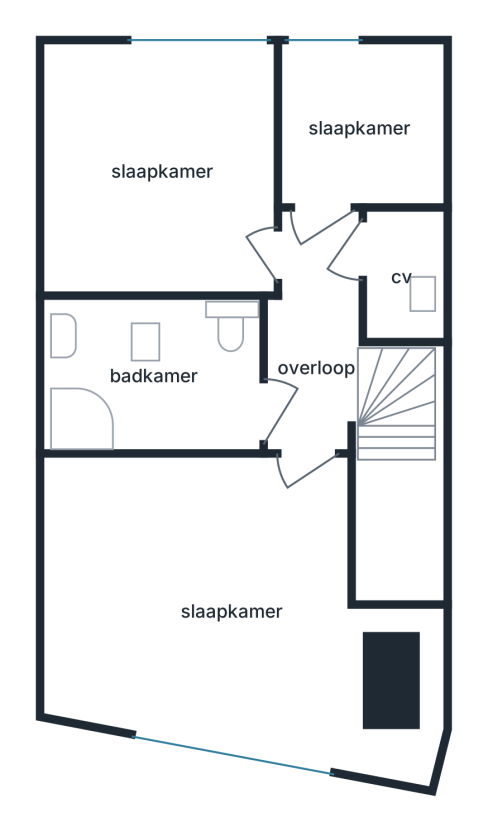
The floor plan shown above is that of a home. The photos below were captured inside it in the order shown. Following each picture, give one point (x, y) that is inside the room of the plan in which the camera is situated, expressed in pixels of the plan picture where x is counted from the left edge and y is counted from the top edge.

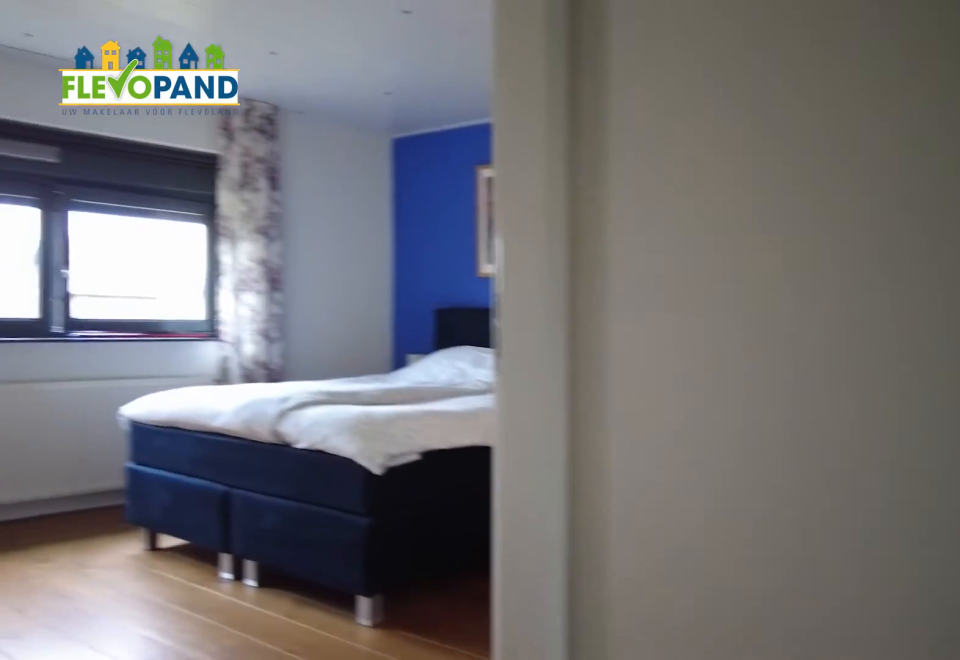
(315, 333)
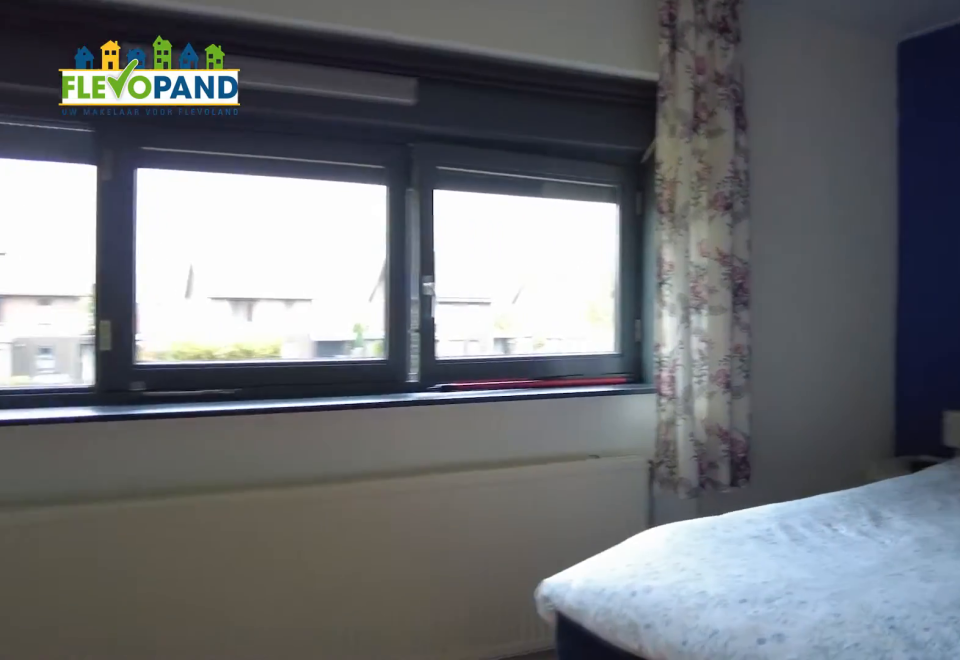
(224, 643)
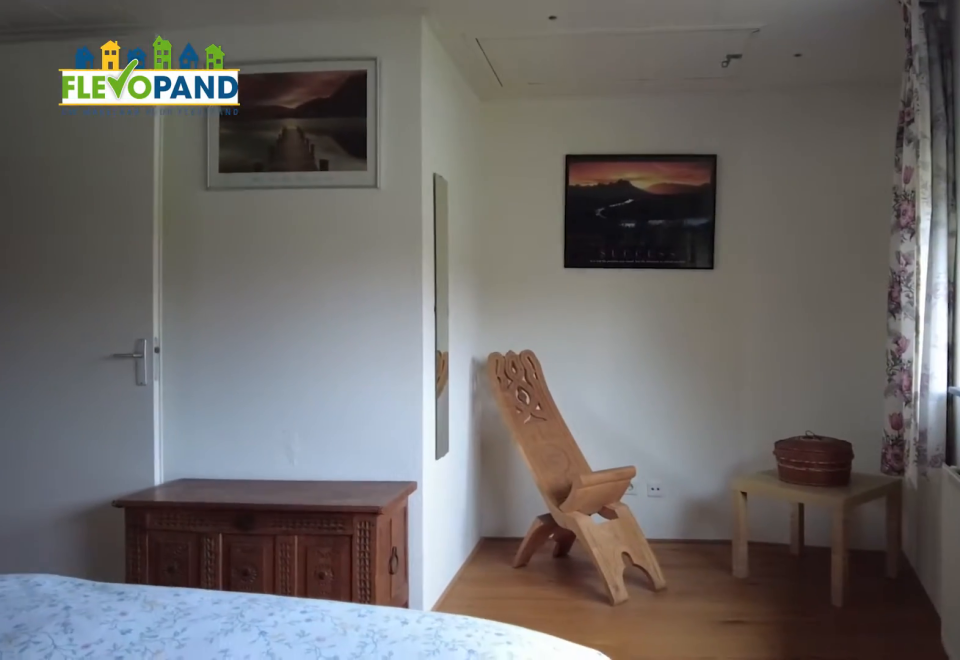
(224, 643)
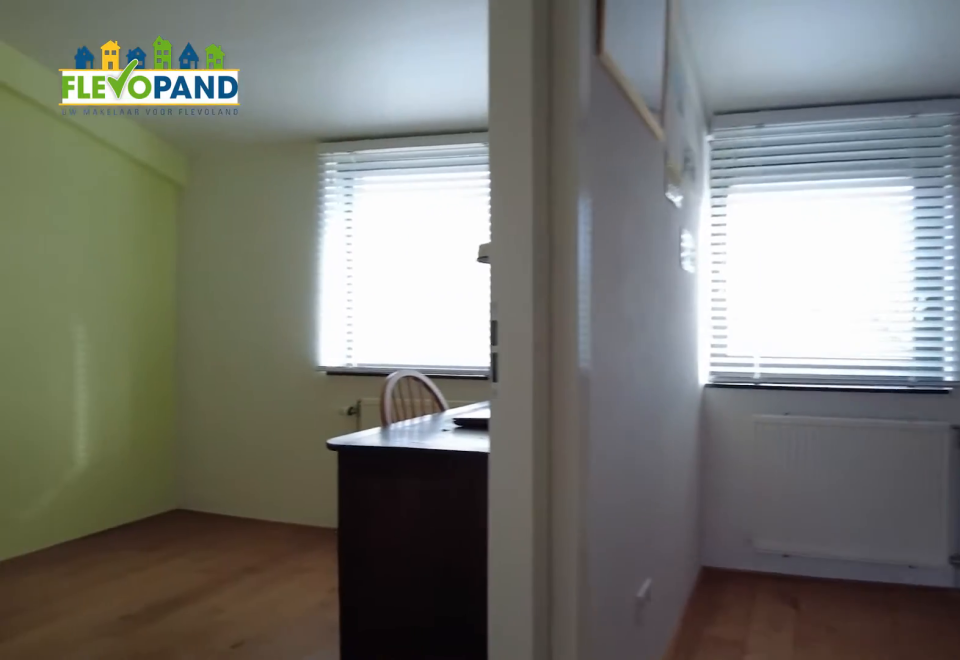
(314, 334)
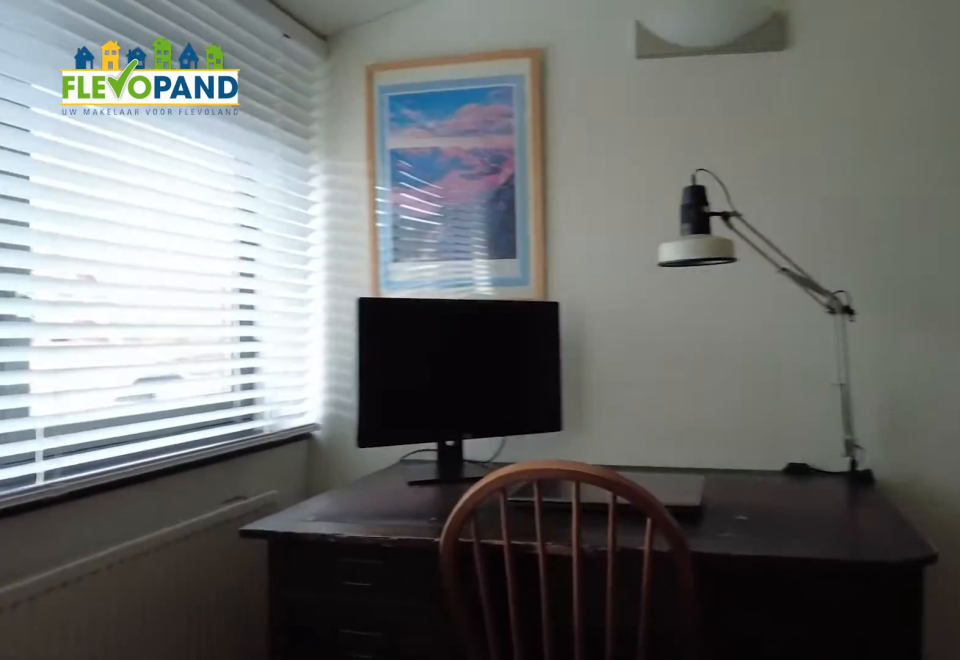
(72, 171)
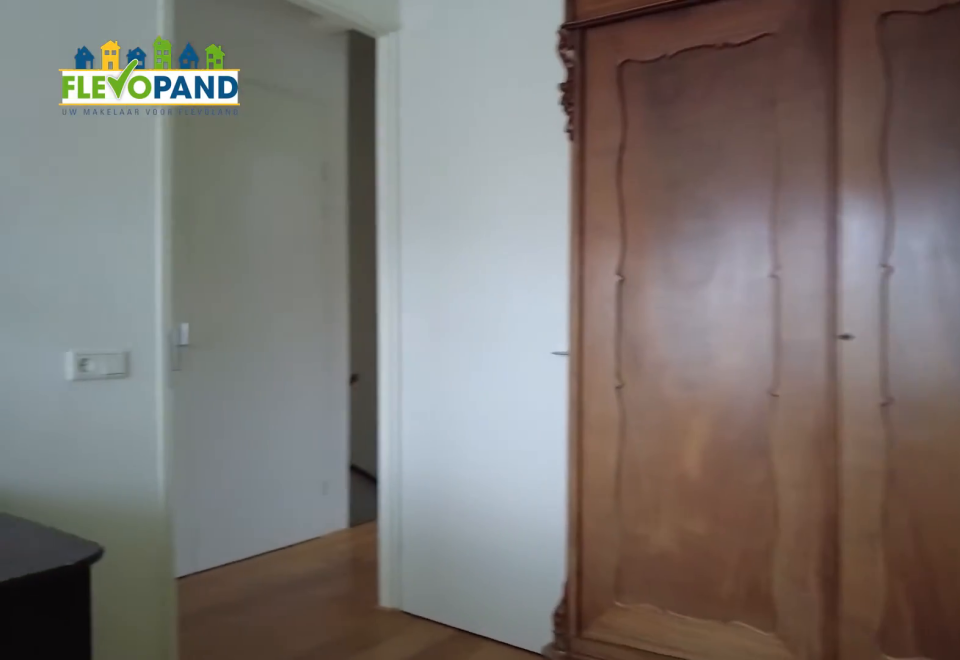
(72, 171)
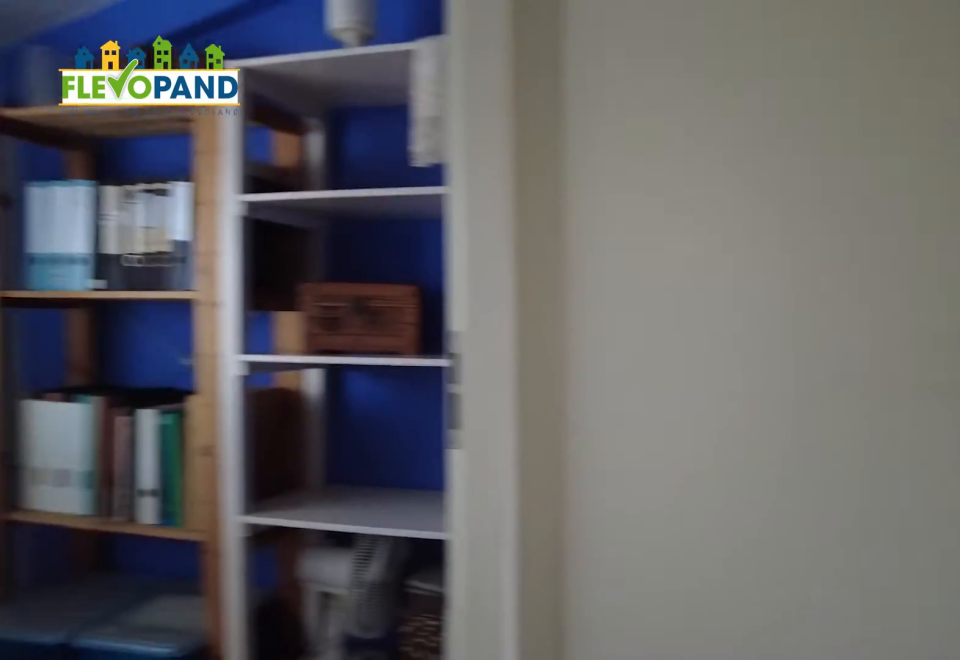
(314, 331)
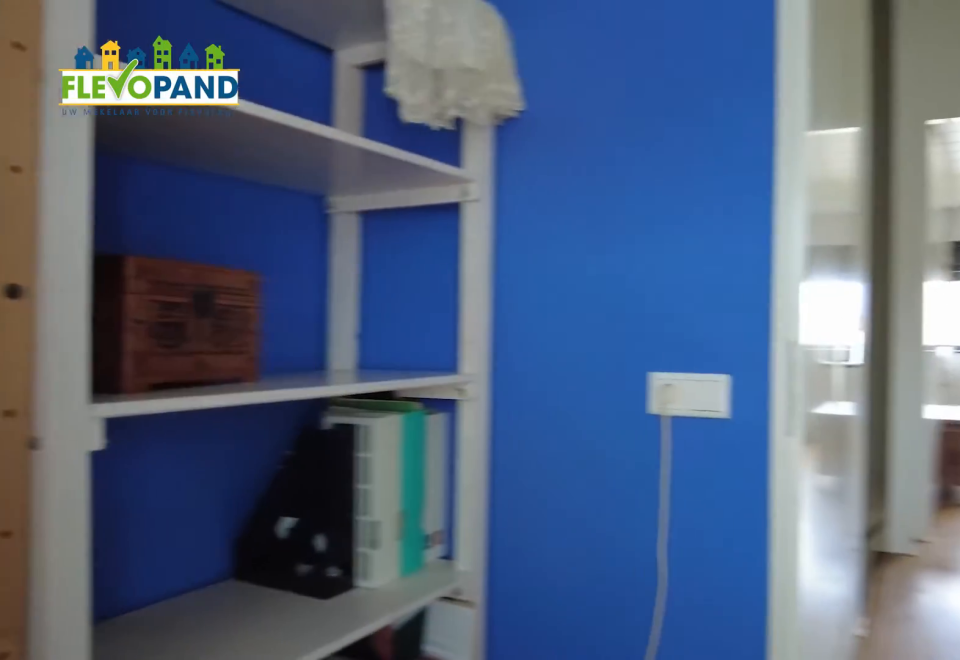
(357, 126)
